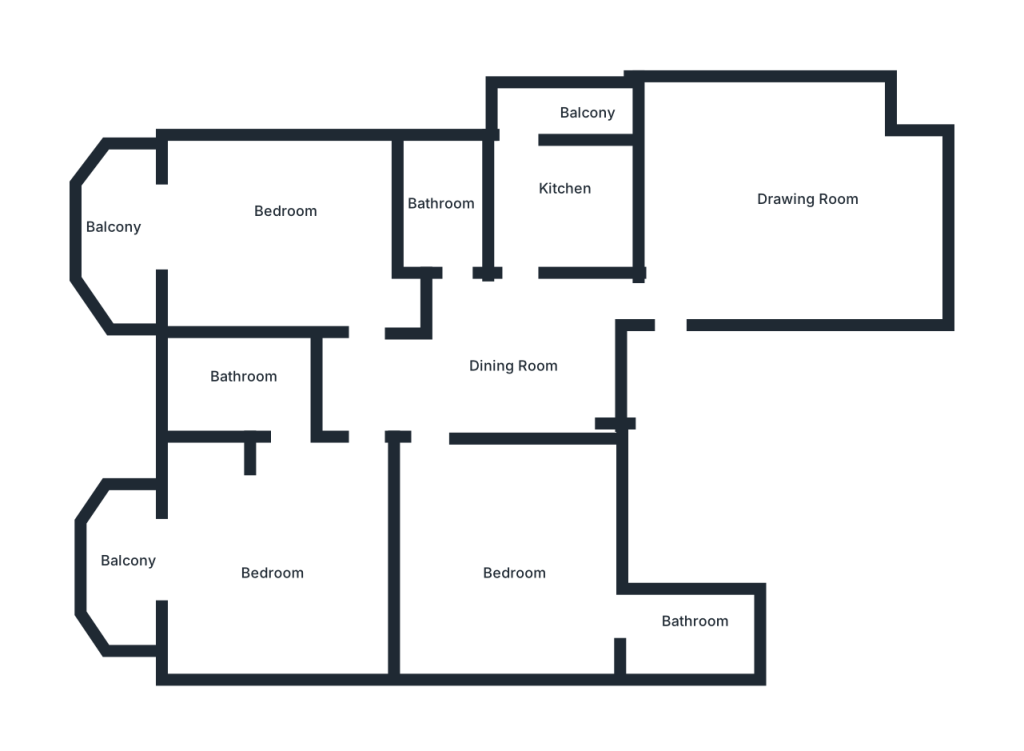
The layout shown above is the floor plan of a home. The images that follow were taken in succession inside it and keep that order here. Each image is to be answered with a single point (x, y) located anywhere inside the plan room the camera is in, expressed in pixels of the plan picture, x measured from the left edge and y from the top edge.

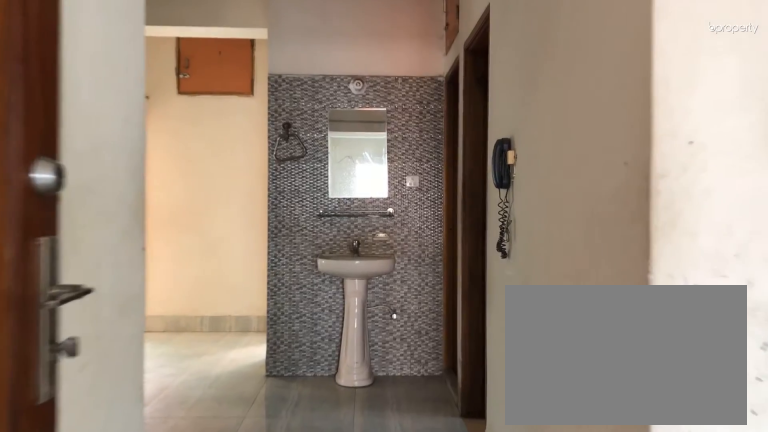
(612, 319)
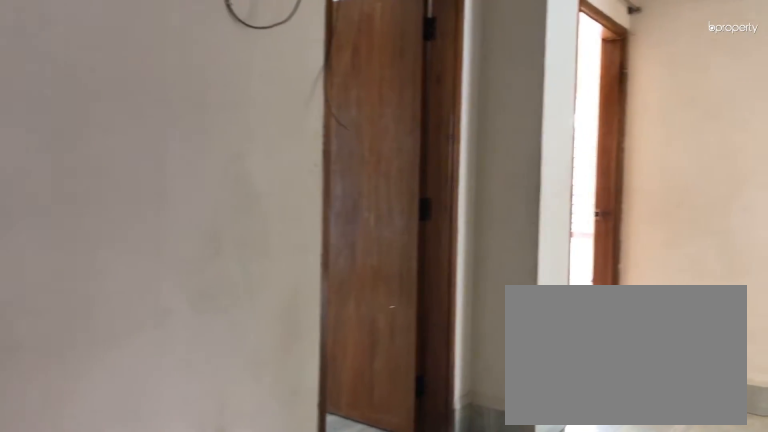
(510, 375)
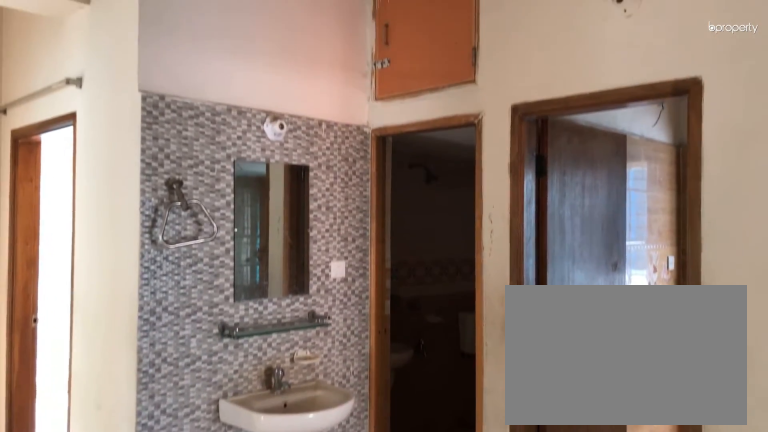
(501, 380)
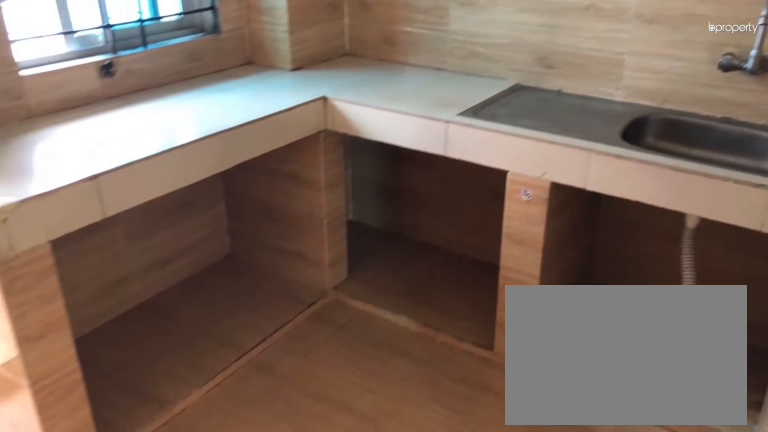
(553, 187)
